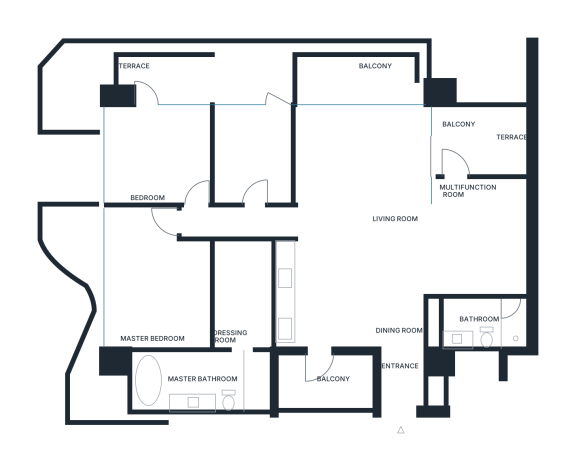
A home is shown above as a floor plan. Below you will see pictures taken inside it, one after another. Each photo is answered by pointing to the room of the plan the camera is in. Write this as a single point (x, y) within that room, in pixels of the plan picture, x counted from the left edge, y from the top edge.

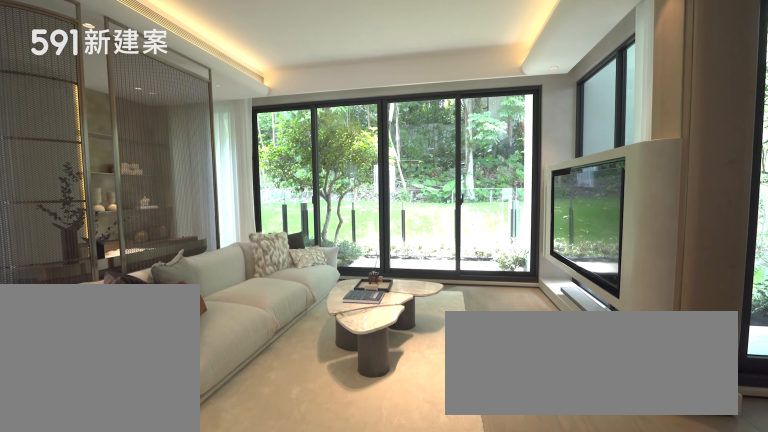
(366, 168)
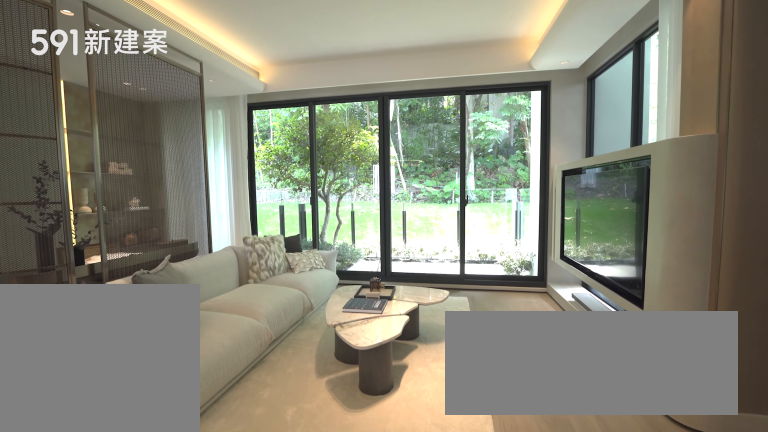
(366, 168)
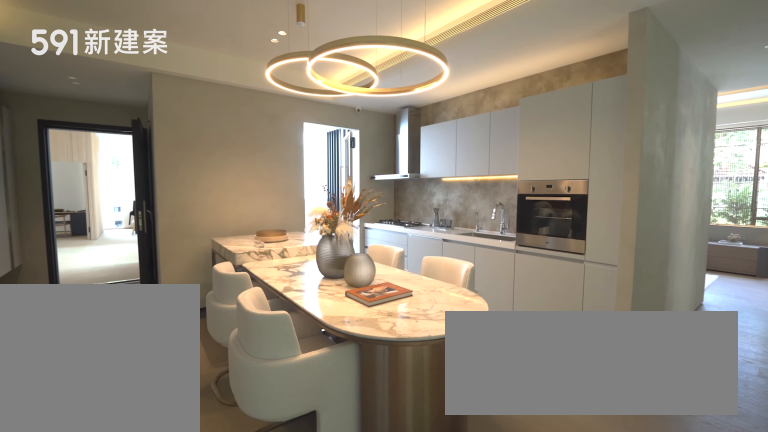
(382, 289)
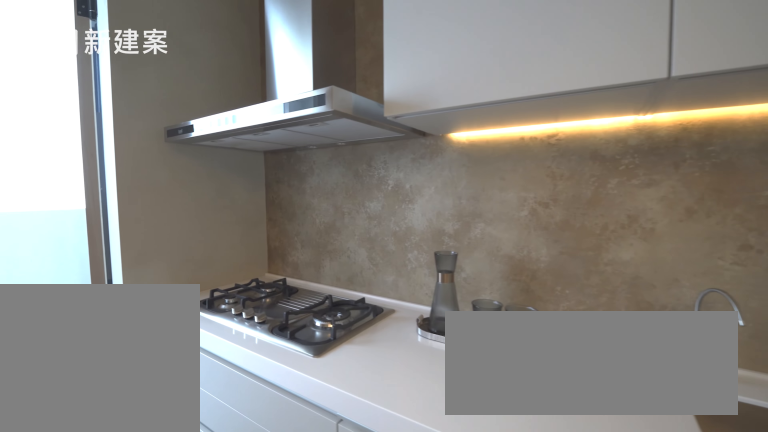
(301, 293)
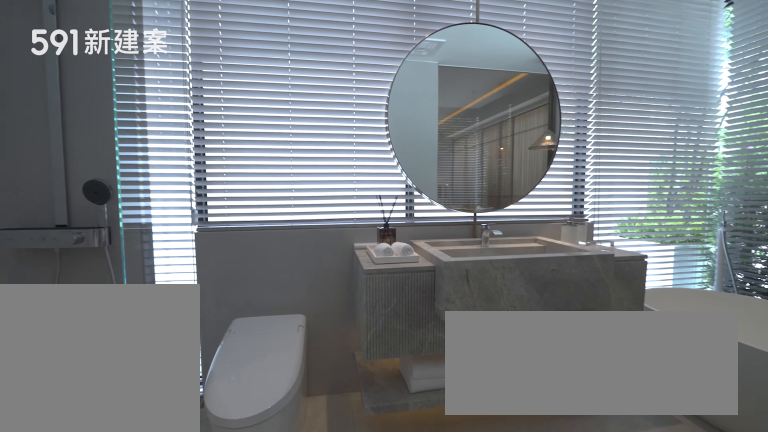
(200, 381)
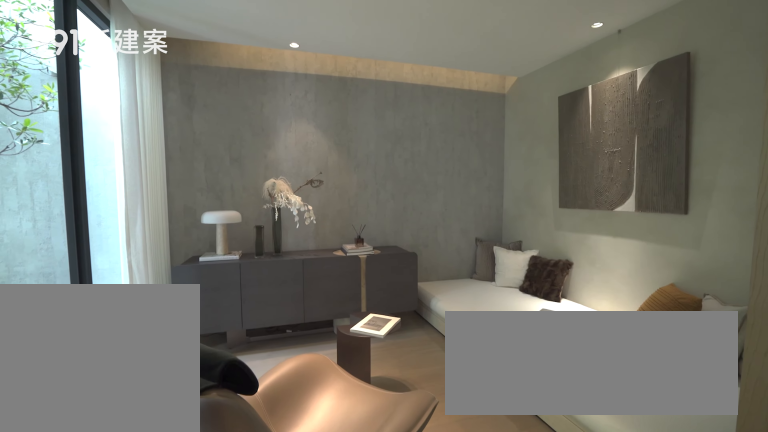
(485, 235)
